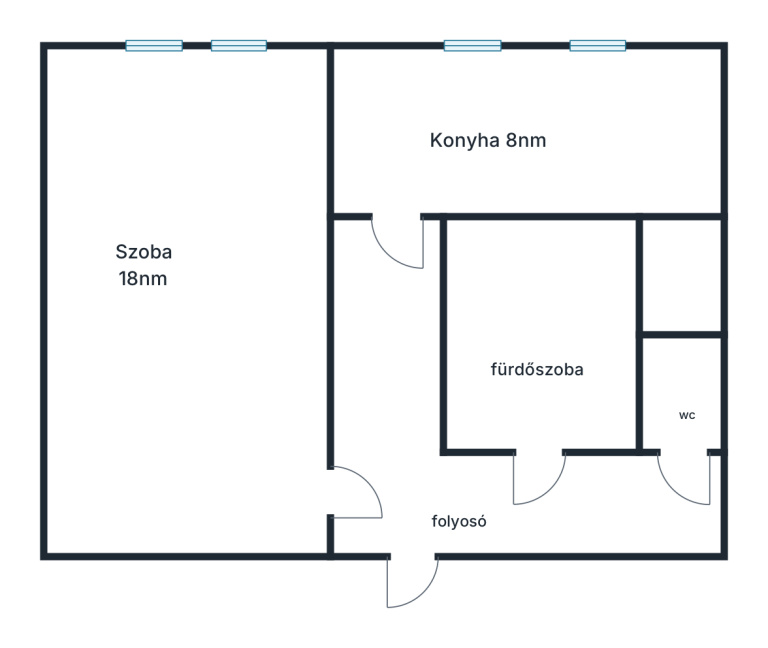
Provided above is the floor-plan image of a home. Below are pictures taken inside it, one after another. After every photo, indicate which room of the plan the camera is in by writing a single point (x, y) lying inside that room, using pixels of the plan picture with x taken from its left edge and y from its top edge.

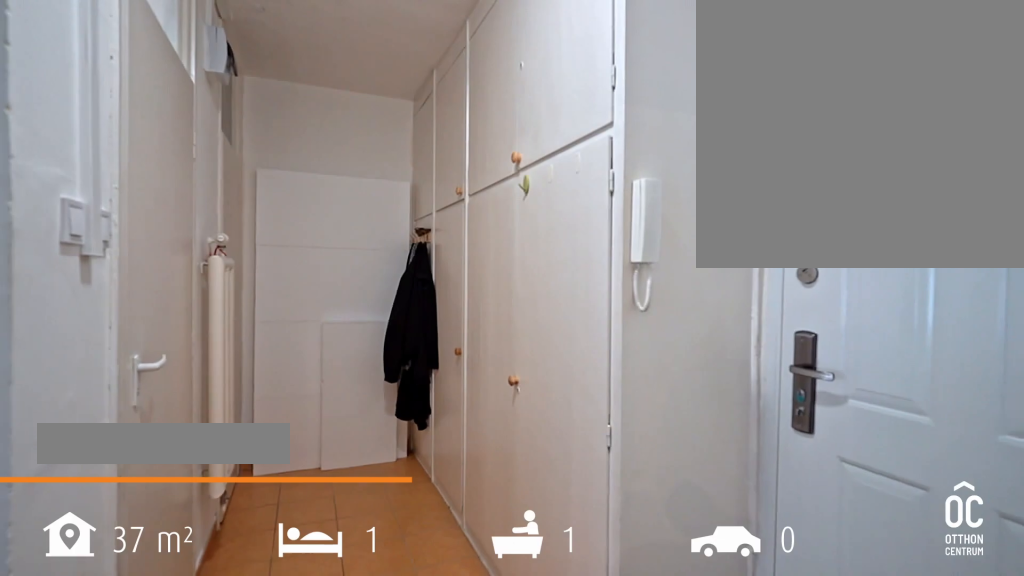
(405, 488)
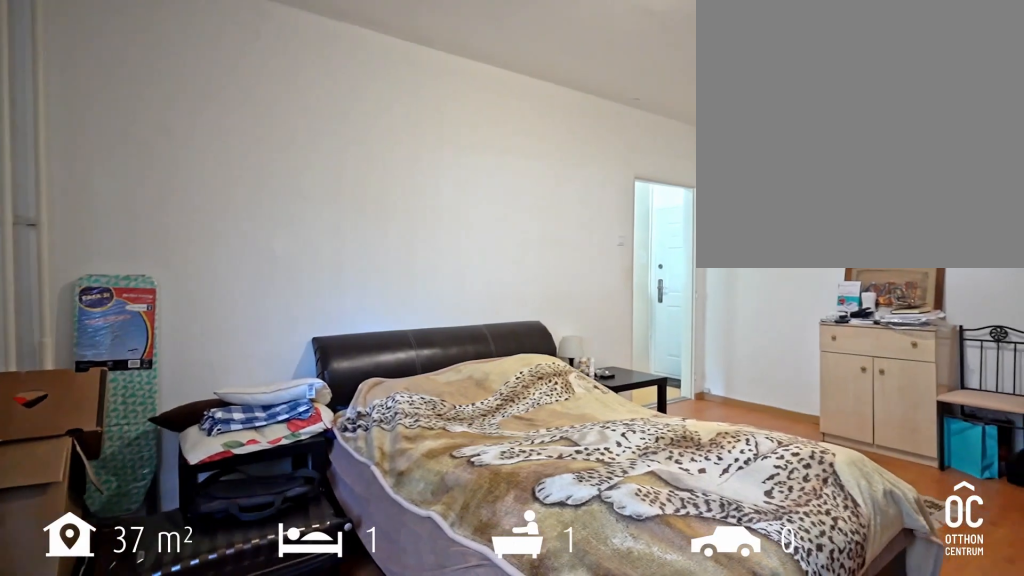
(183, 327)
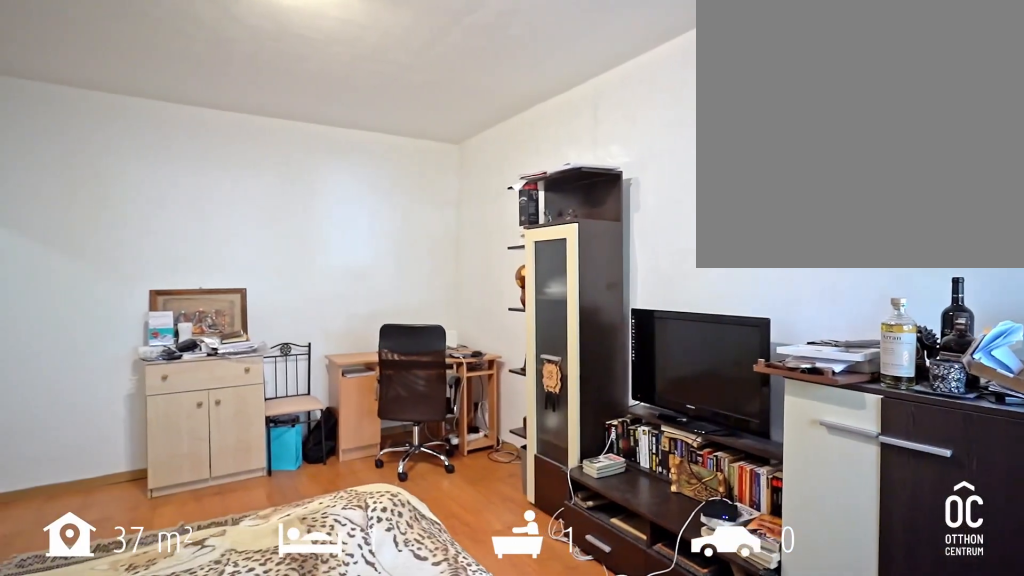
(183, 327)
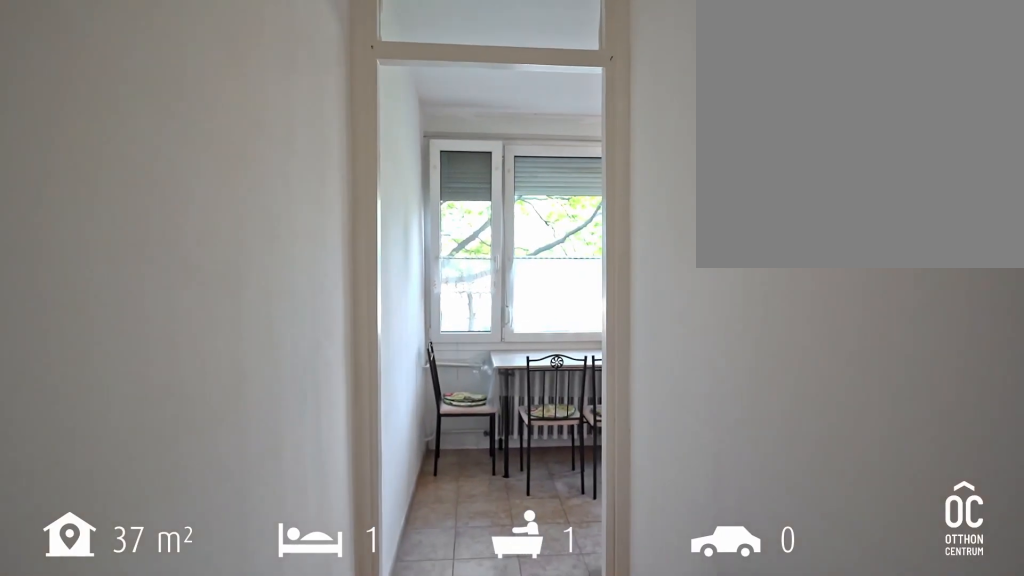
(387, 339)
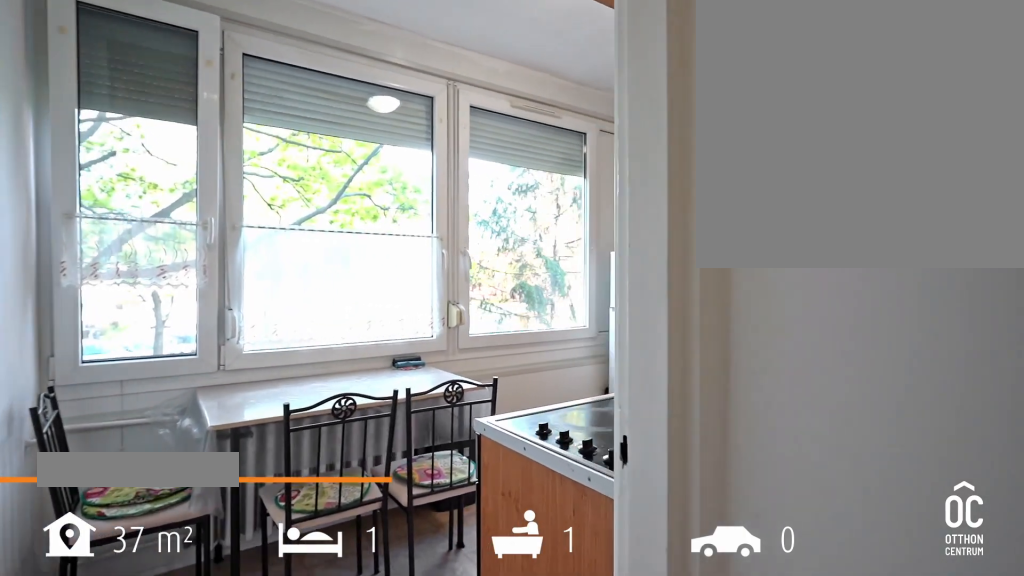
(527, 136)
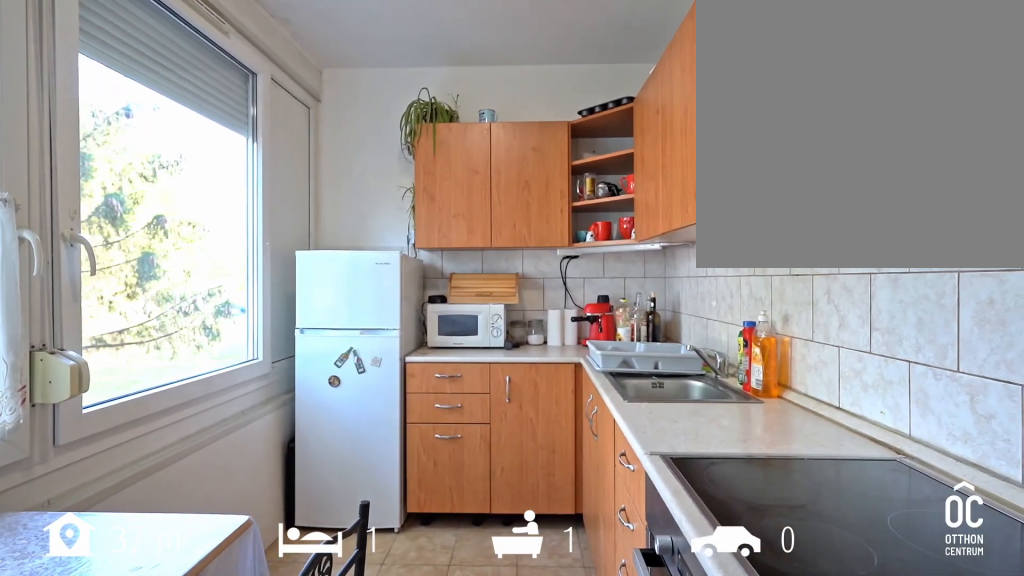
(527, 136)
